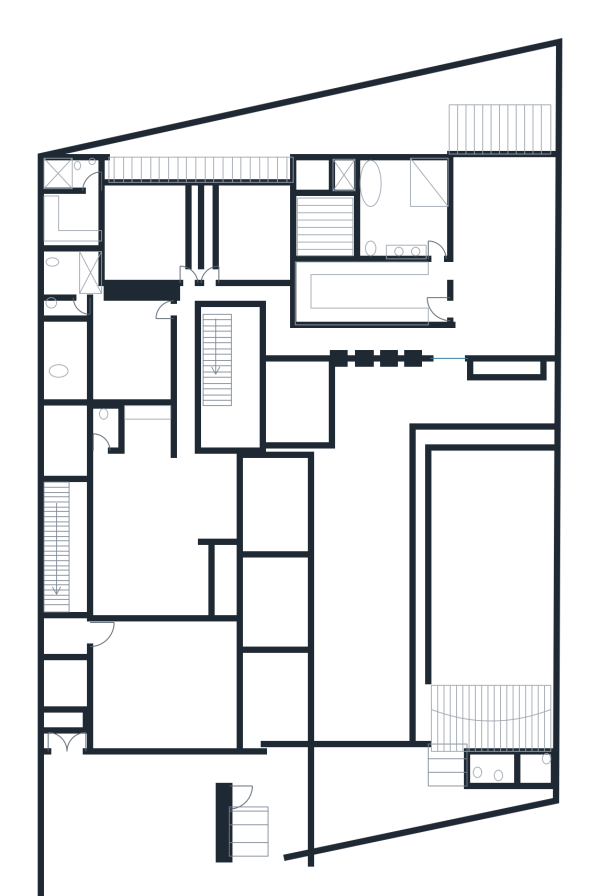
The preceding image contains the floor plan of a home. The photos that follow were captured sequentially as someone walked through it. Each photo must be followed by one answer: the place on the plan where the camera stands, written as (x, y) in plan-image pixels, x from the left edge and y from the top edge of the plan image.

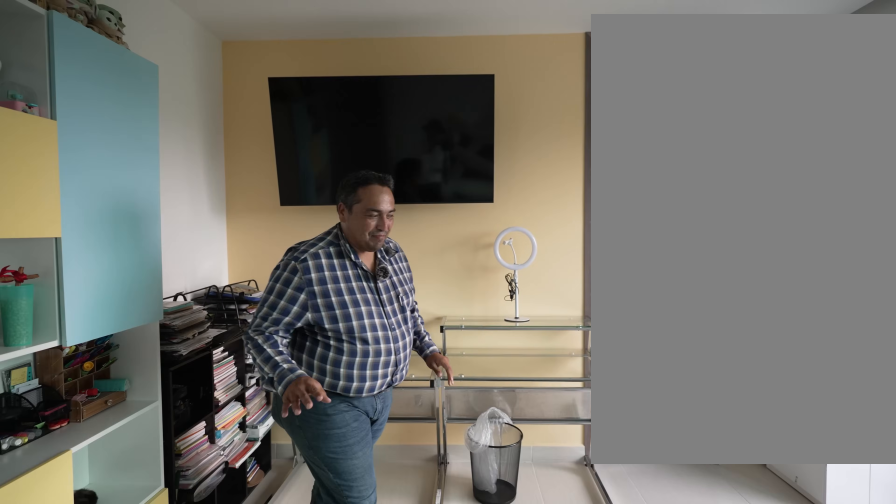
(179, 267)
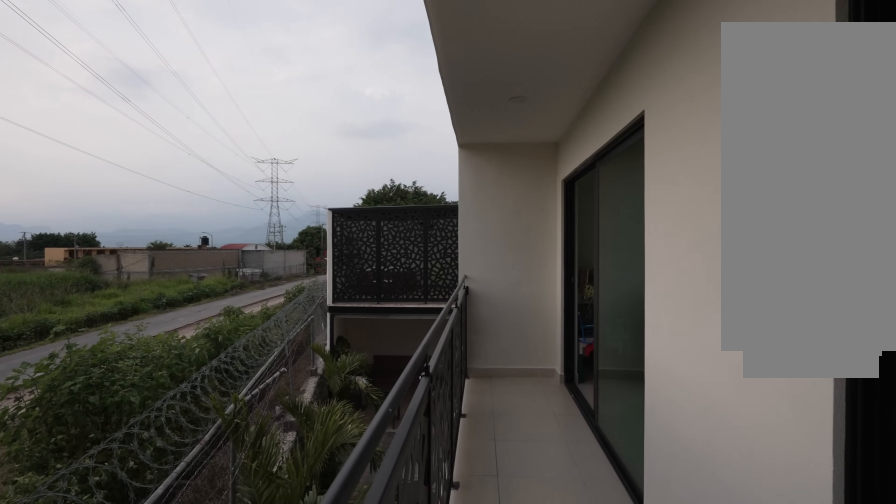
(129, 182)
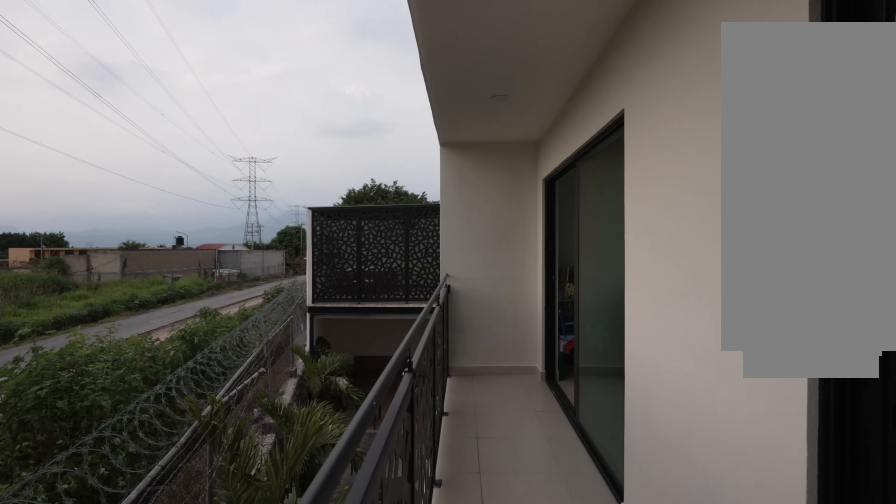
(128, 181)
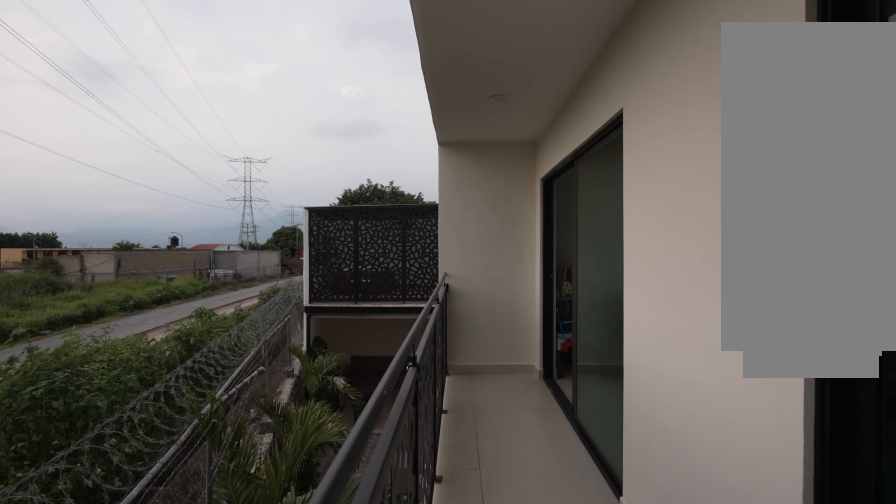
(129, 181)
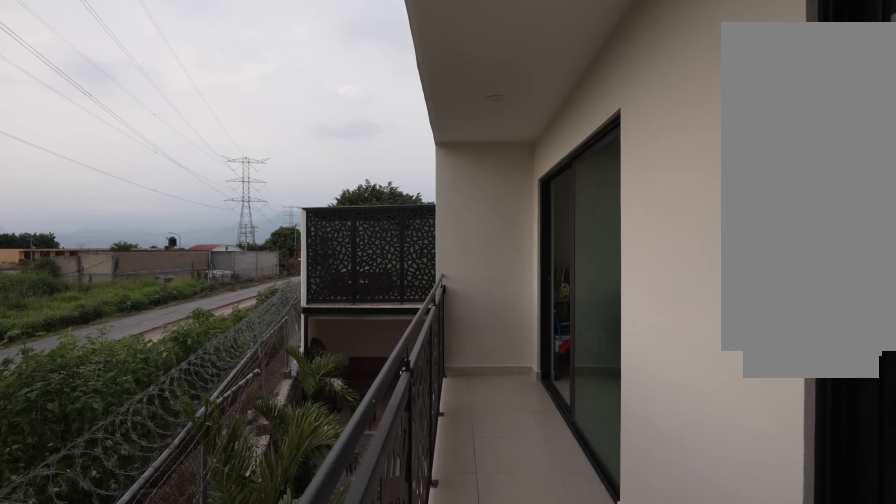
(128, 181)
